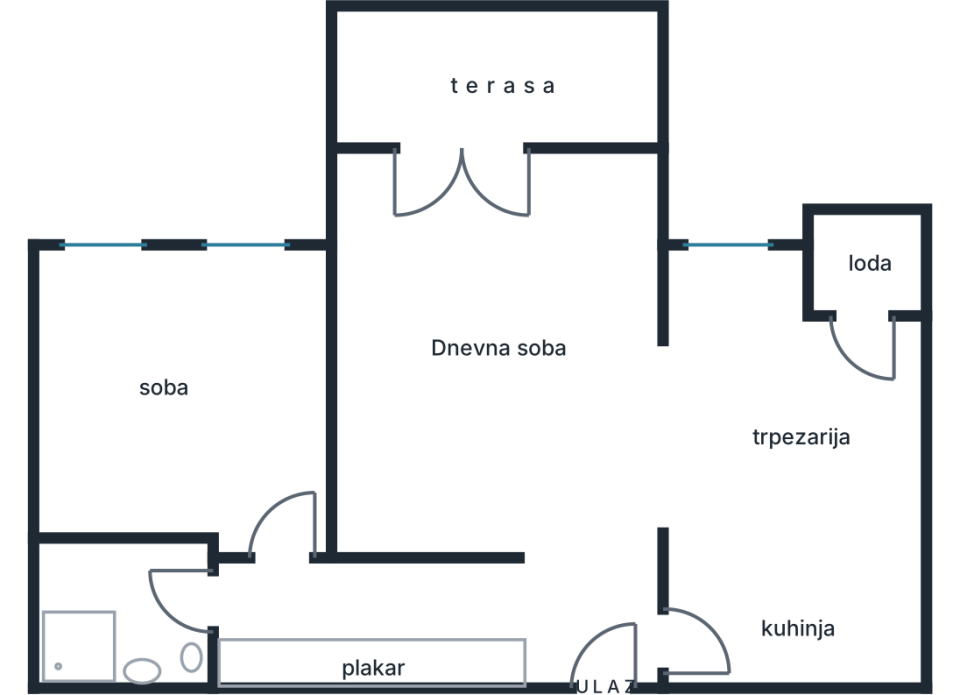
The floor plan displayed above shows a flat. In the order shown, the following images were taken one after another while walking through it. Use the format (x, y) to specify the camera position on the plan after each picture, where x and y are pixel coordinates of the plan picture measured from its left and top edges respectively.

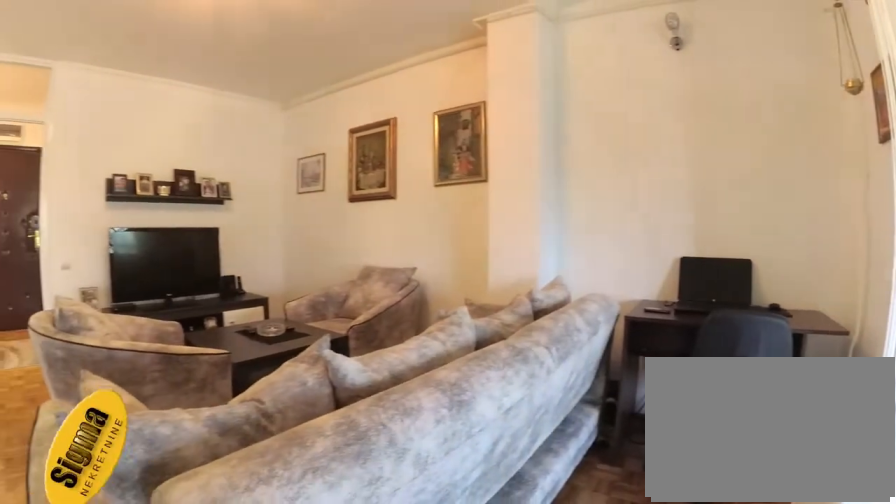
(540, 196)
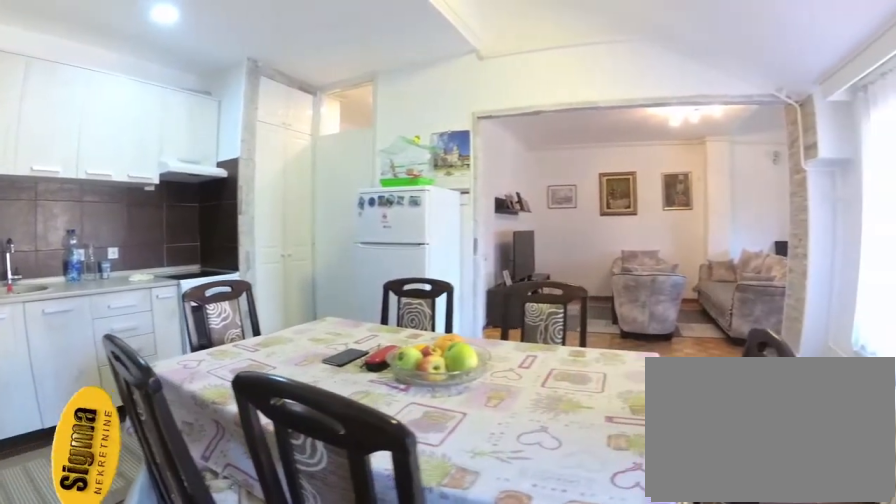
(891, 394)
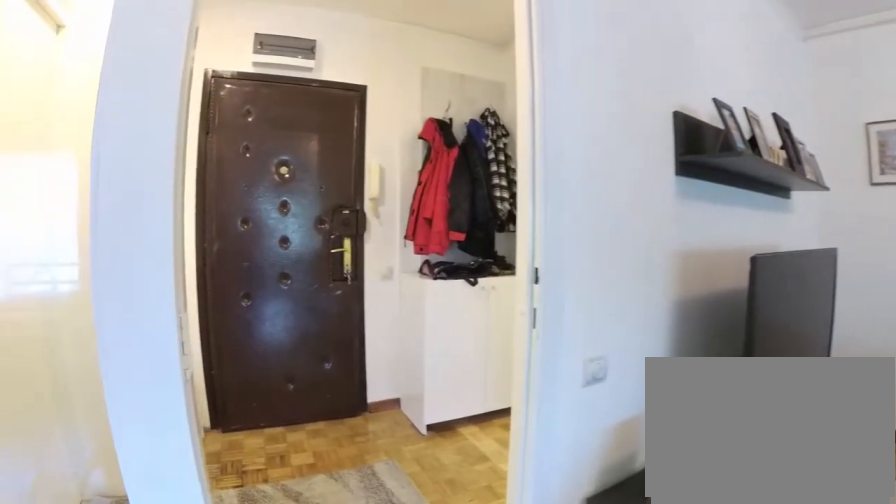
(614, 492)
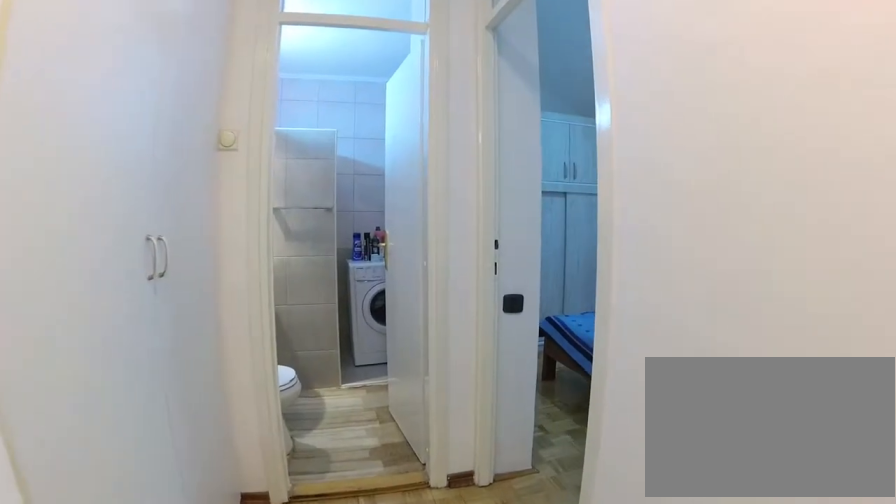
(409, 603)
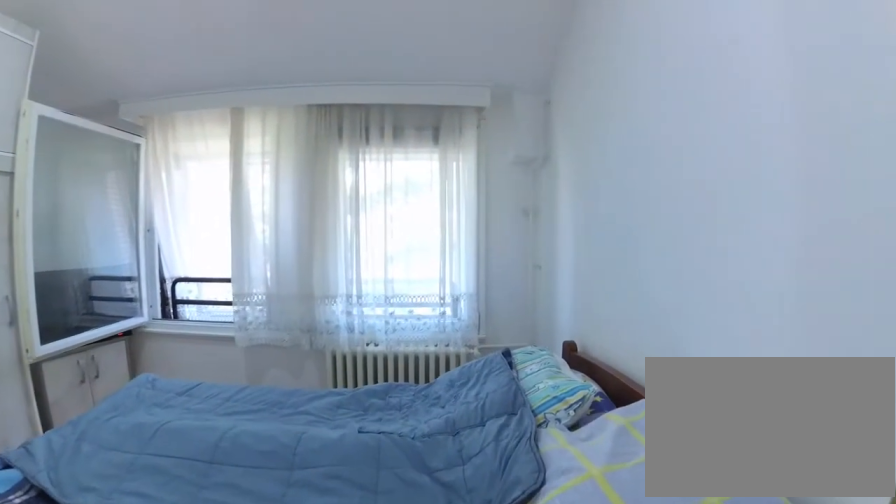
(290, 560)
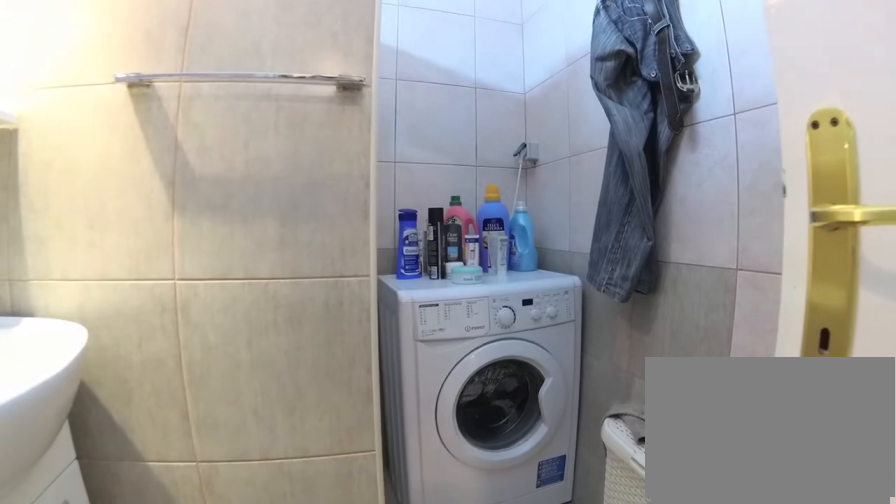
(186, 599)
